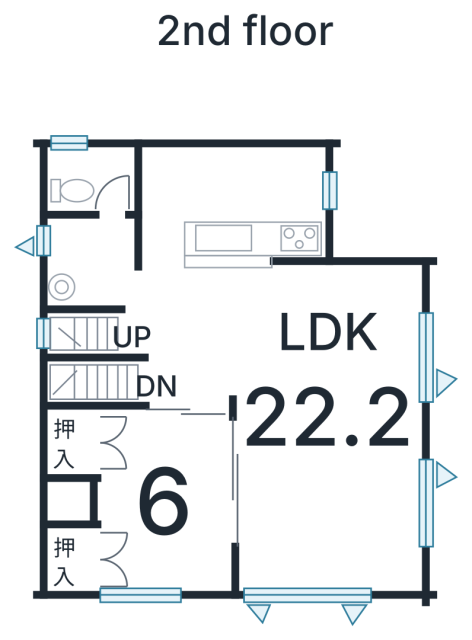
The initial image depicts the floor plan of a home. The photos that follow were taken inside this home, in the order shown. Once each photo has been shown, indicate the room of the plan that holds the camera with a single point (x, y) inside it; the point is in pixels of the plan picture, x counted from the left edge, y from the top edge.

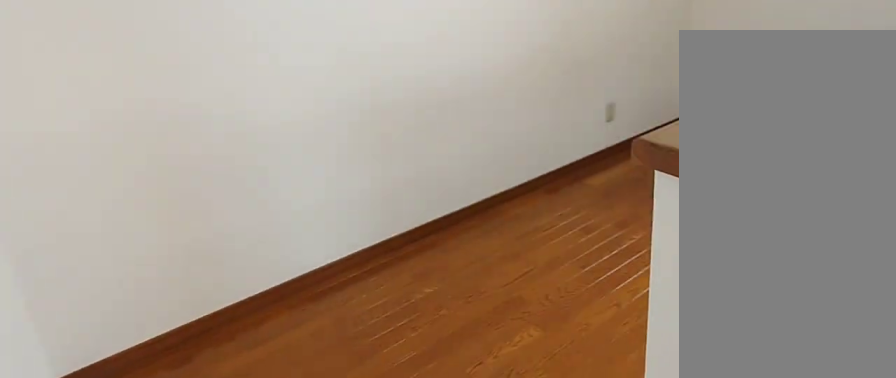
(226, 201)
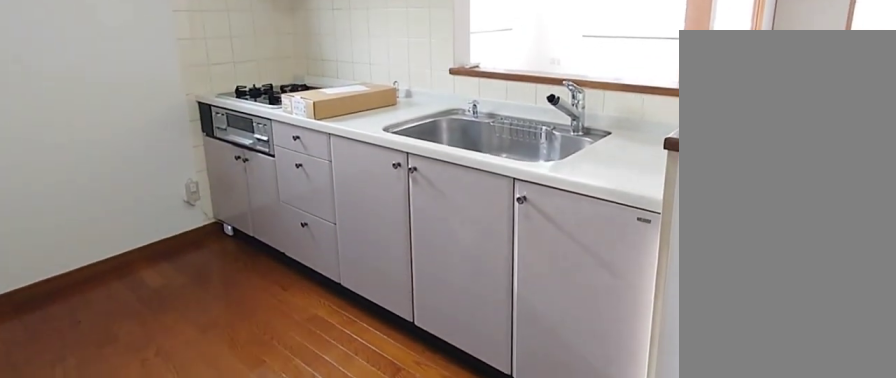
(226, 201)
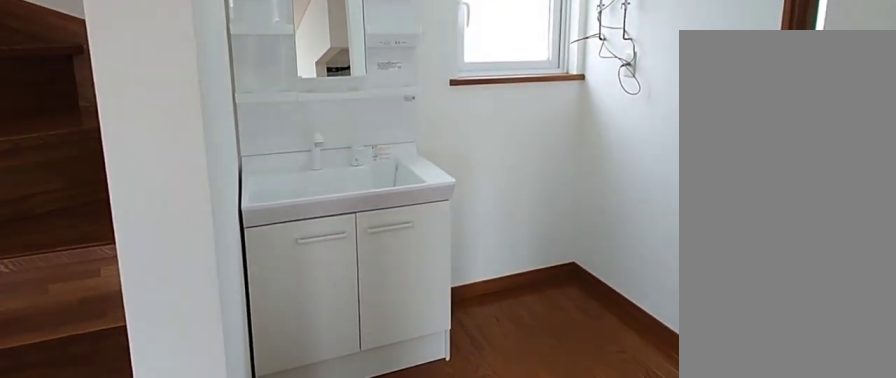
(92, 268)
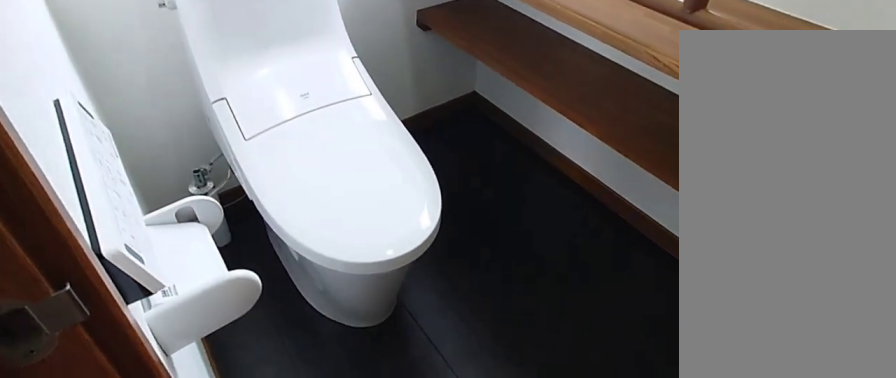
(83, 183)
